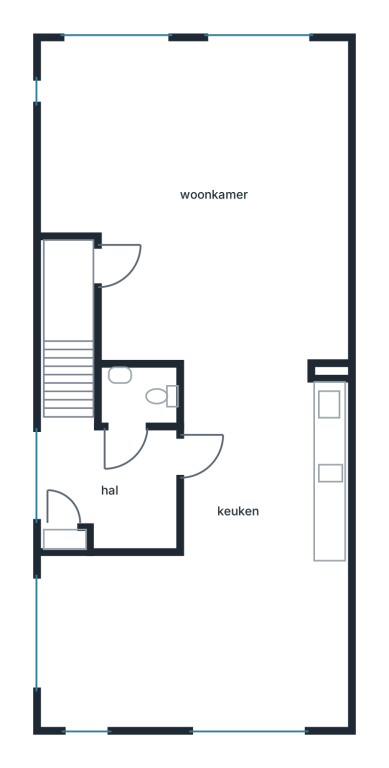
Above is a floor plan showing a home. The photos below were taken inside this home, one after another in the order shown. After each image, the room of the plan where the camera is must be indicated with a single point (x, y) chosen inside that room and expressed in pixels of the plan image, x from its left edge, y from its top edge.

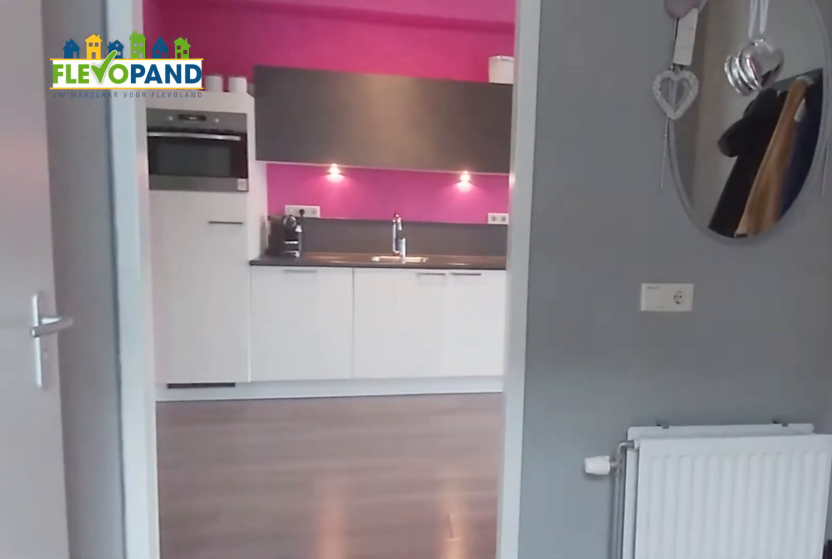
(112, 483)
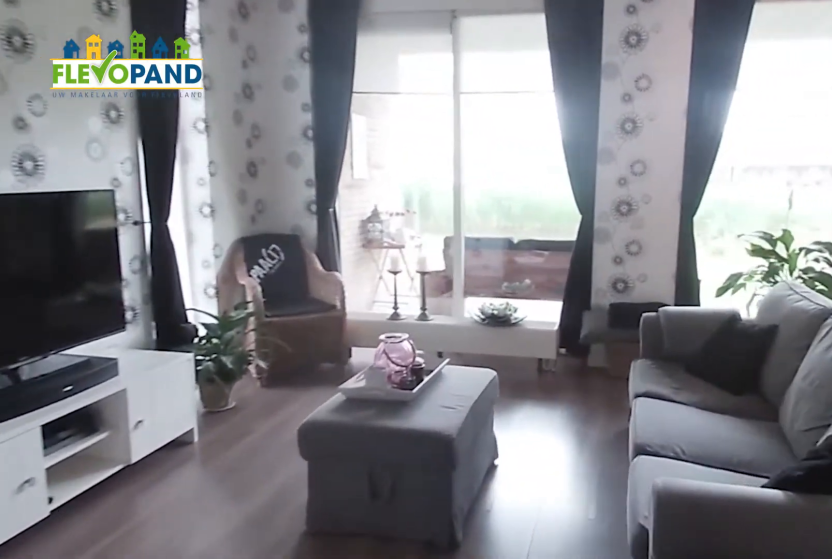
(206, 198)
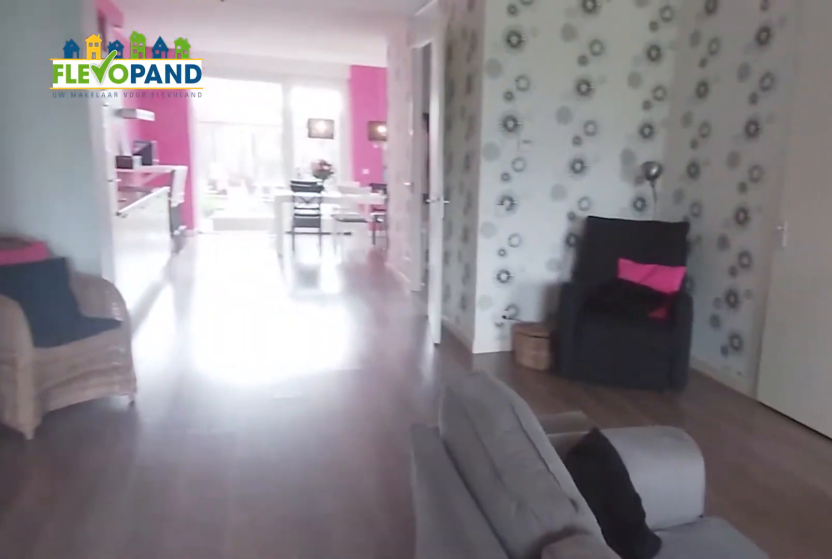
(206, 198)
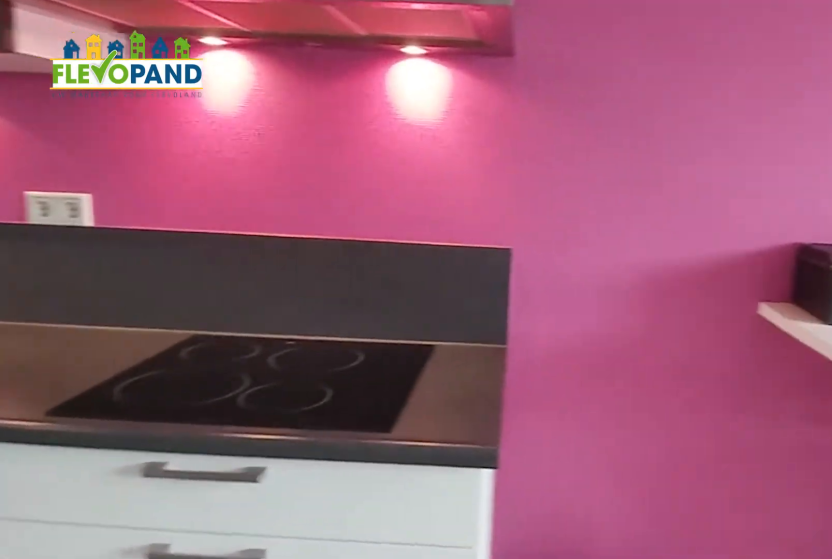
(120, 642)
